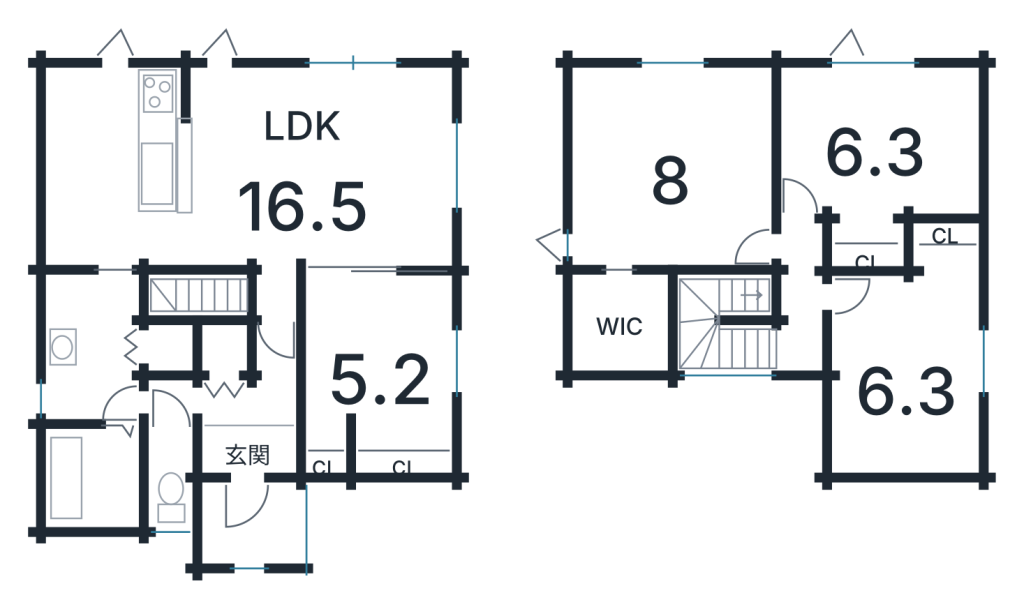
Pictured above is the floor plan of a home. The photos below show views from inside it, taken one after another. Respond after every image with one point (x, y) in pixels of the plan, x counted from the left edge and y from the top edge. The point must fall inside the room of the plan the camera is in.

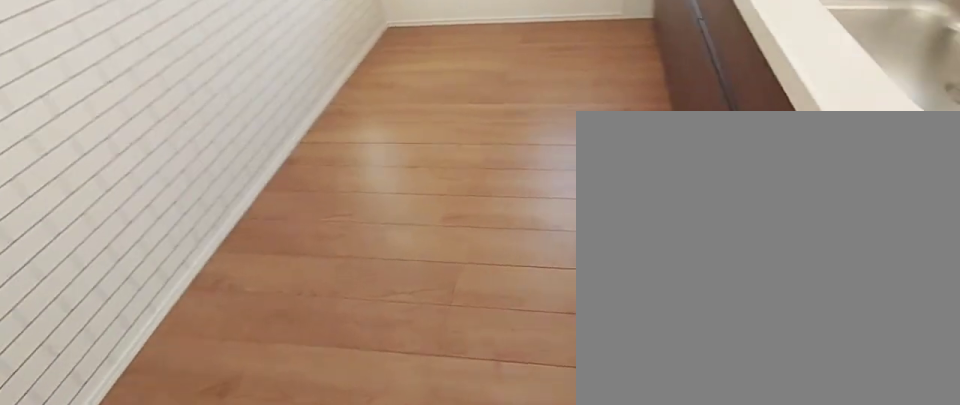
(110, 178)
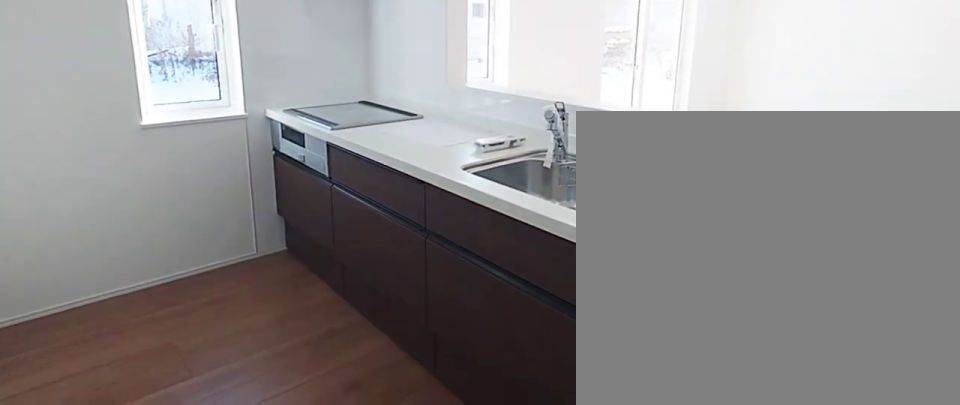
(110, 178)
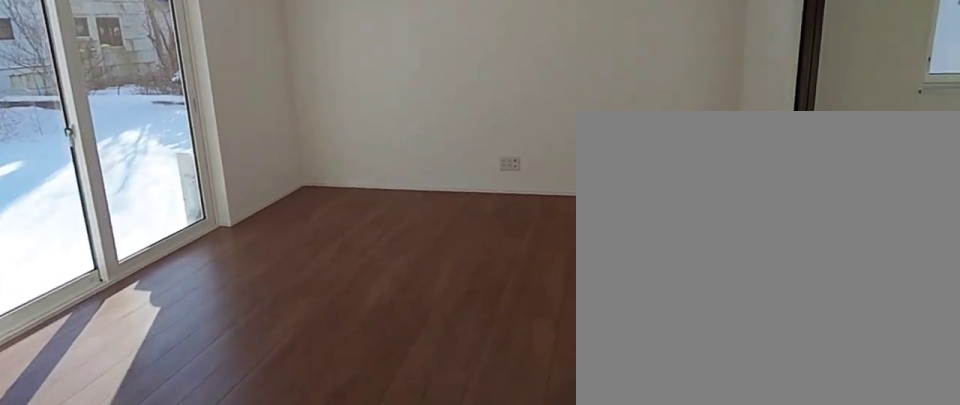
(334, 178)
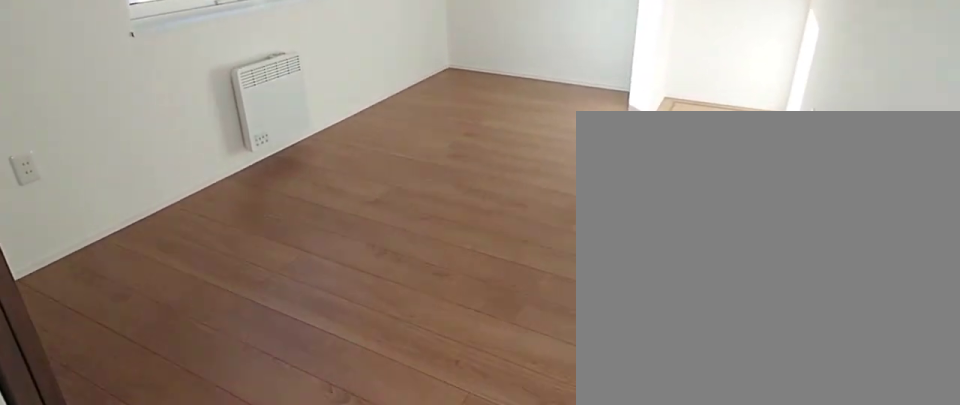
(378, 379)
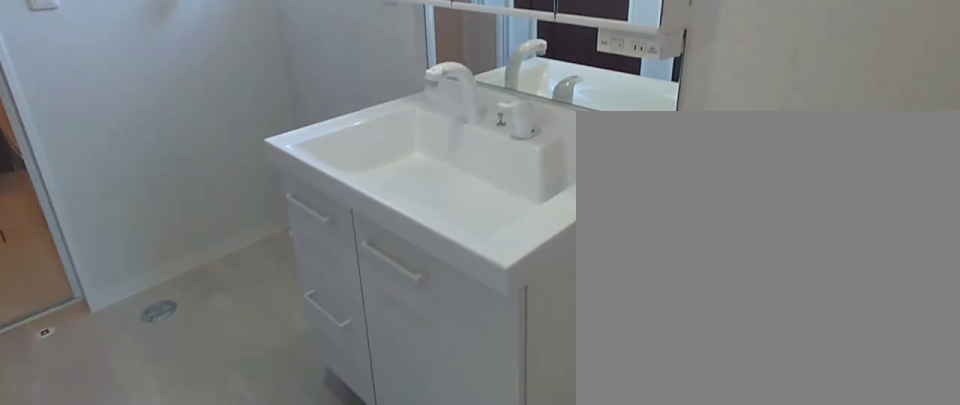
(87, 367)
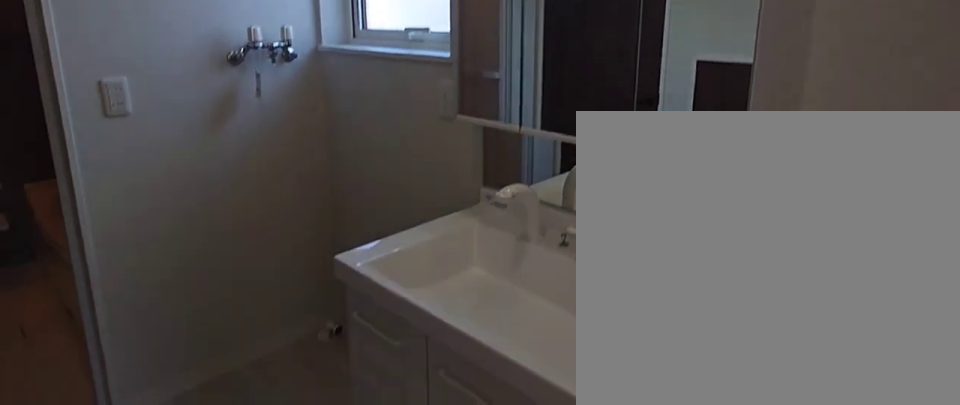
(87, 367)
